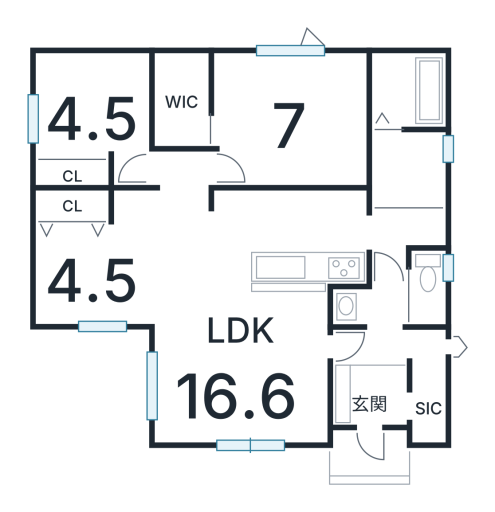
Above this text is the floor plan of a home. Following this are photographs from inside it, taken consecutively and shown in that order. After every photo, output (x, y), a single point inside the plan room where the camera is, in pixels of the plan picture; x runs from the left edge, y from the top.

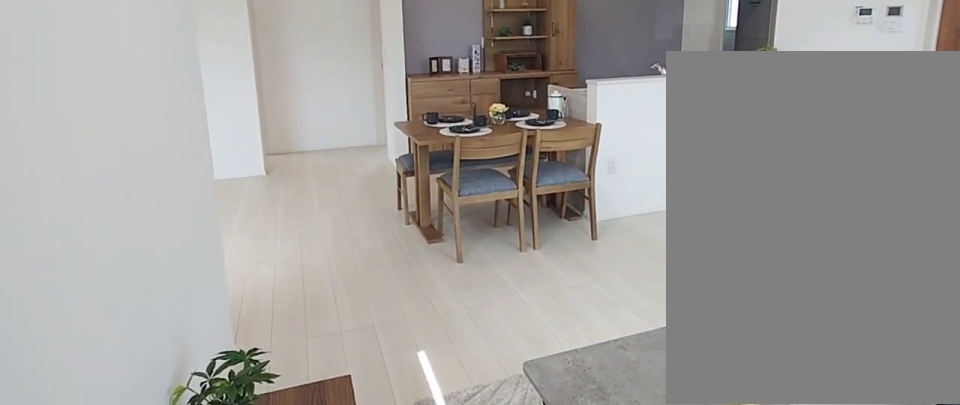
(240, 370)
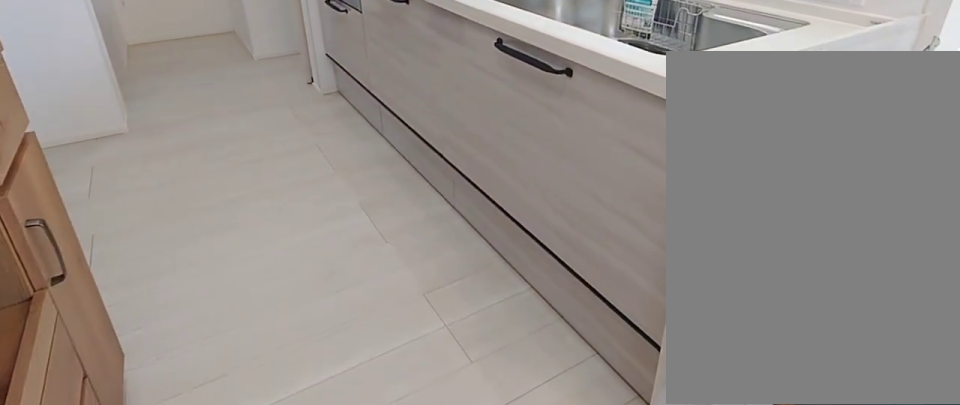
(292, 238)
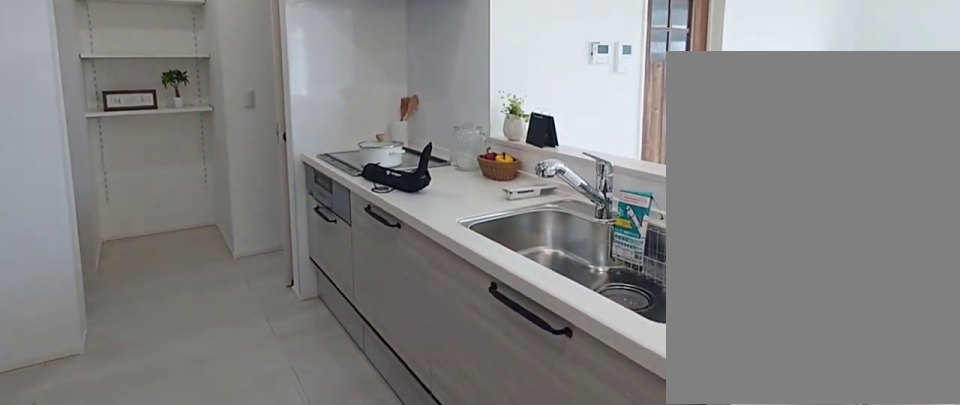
(292, 238)
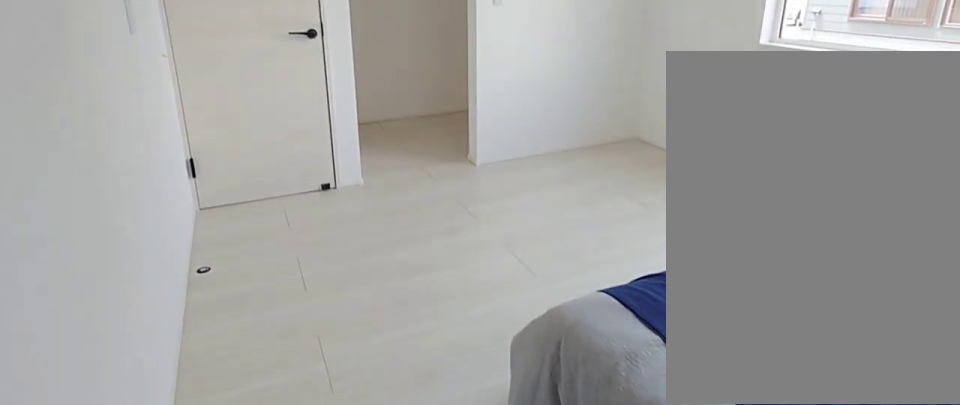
(282, 128)
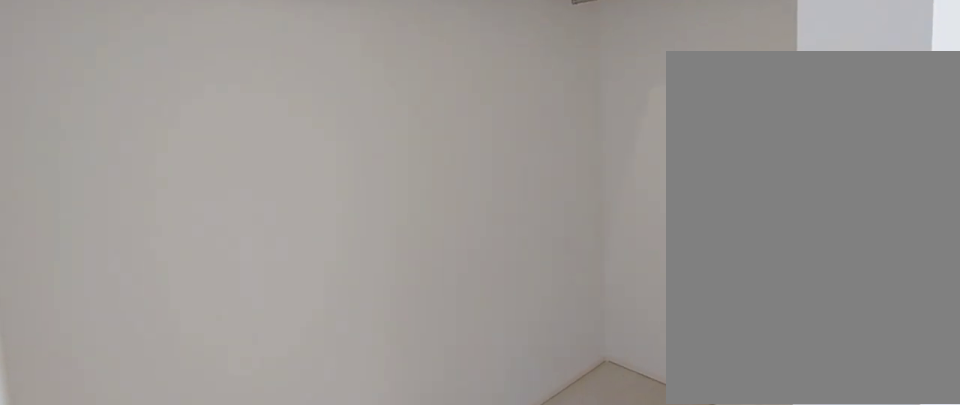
(181, 101)
